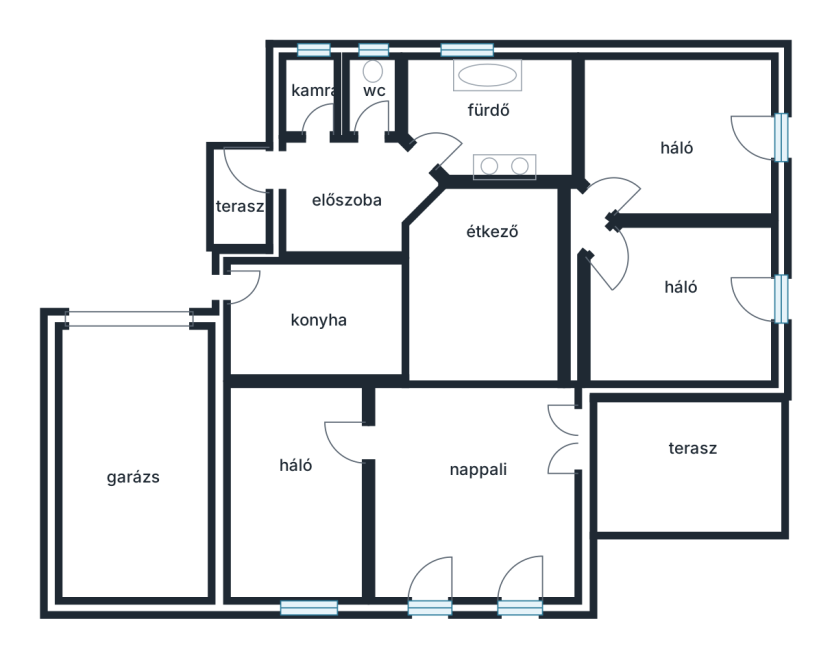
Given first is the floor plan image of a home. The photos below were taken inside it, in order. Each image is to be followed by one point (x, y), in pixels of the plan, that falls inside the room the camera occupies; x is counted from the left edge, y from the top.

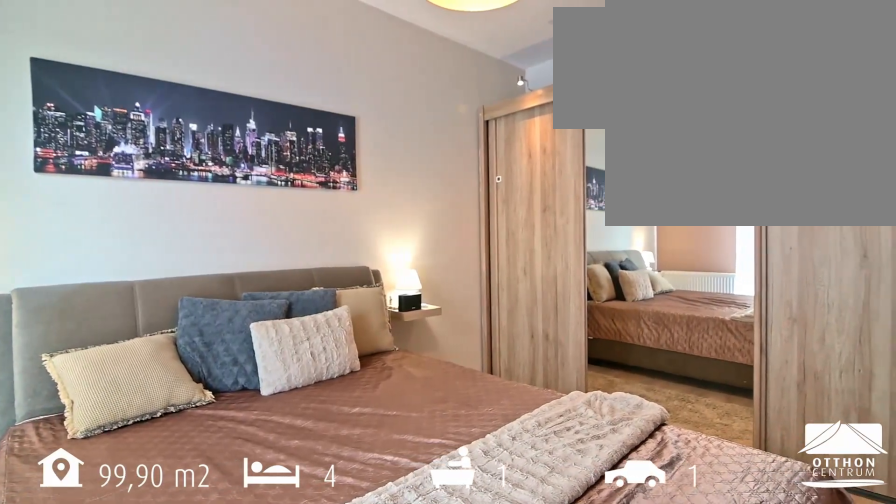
(295, 462)
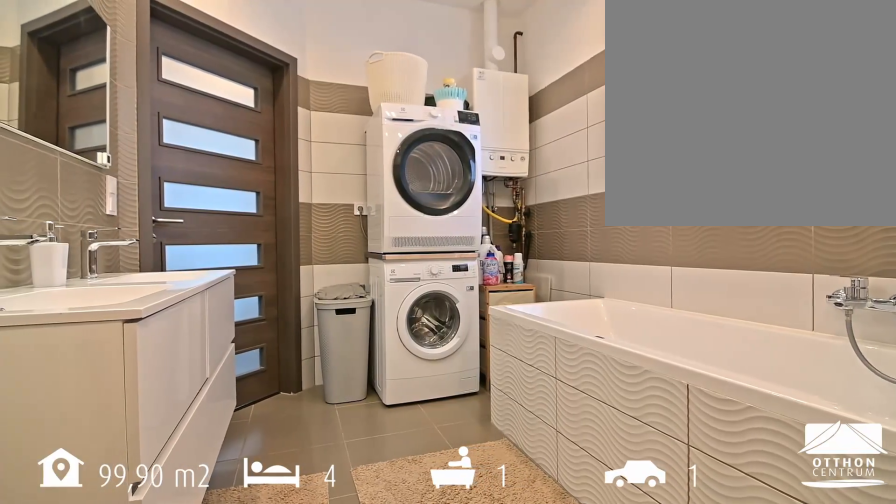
(496, 118)
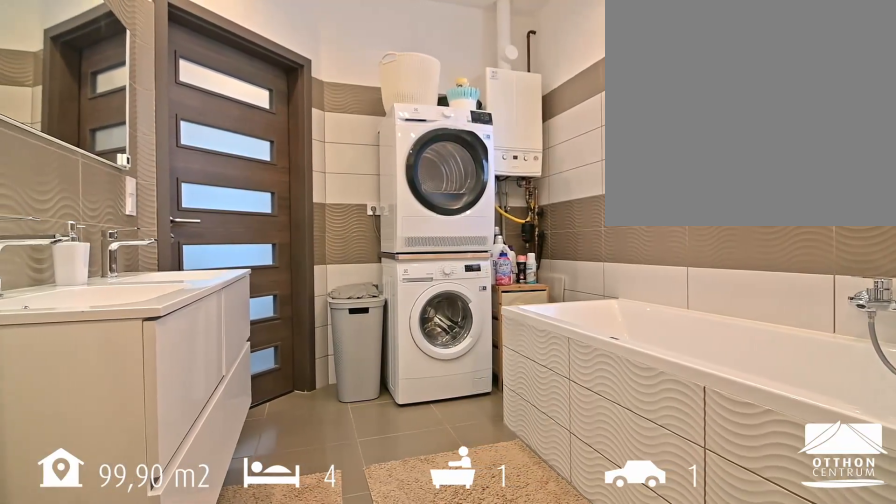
(496, 118)
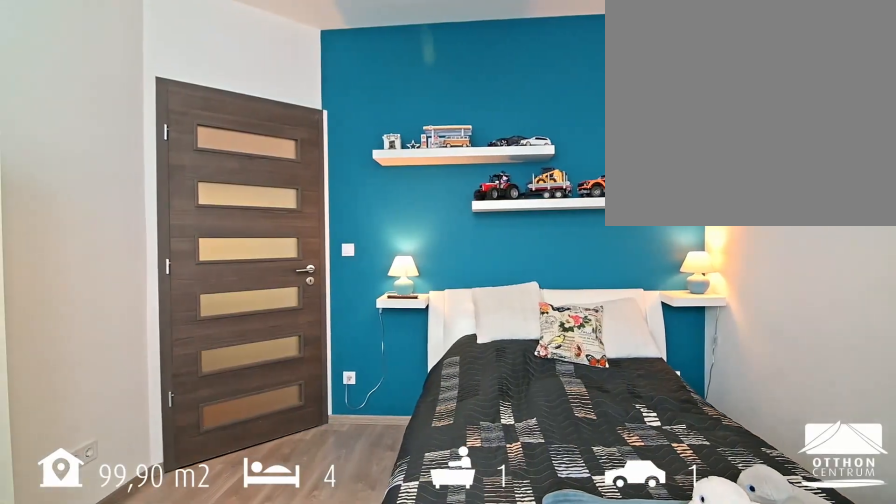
(685, 142)
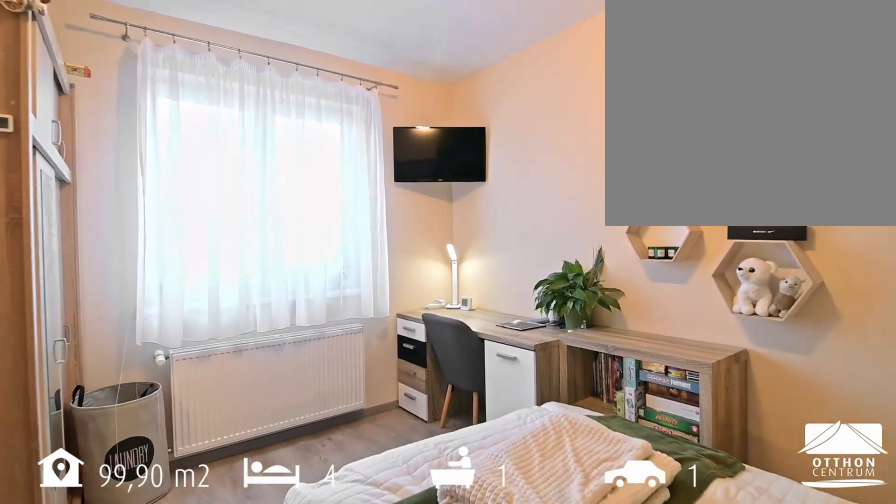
(685, 286)
